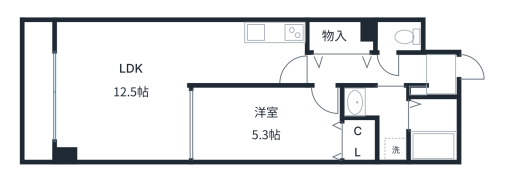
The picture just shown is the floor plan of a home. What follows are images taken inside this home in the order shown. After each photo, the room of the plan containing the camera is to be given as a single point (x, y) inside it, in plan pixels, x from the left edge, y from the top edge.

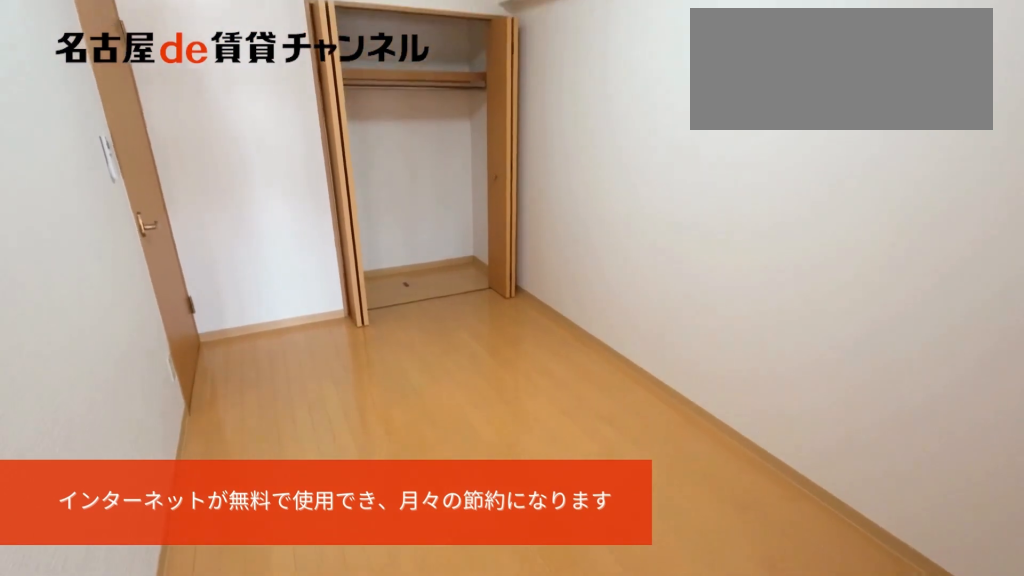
(266, 124)
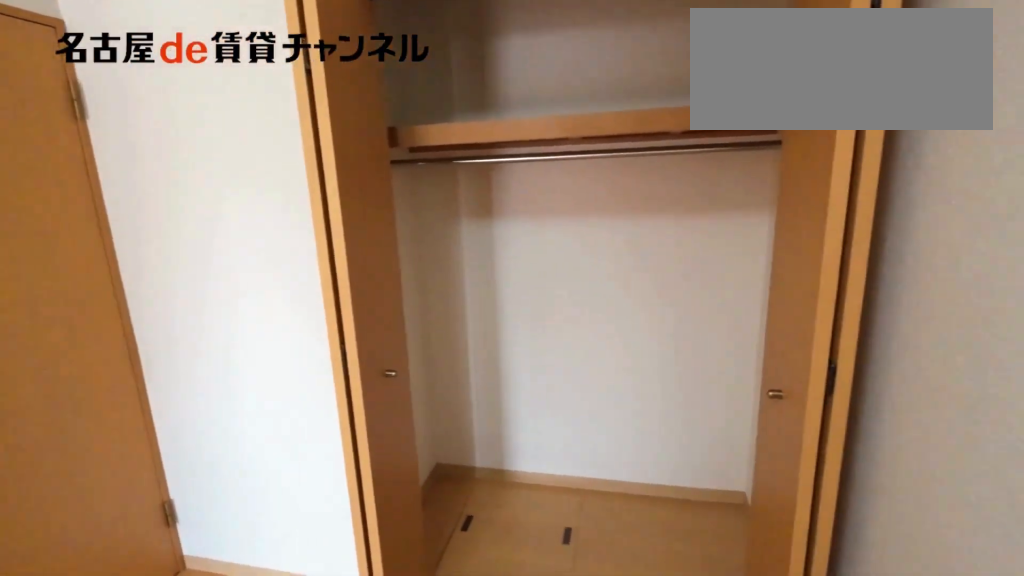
(266, 124)
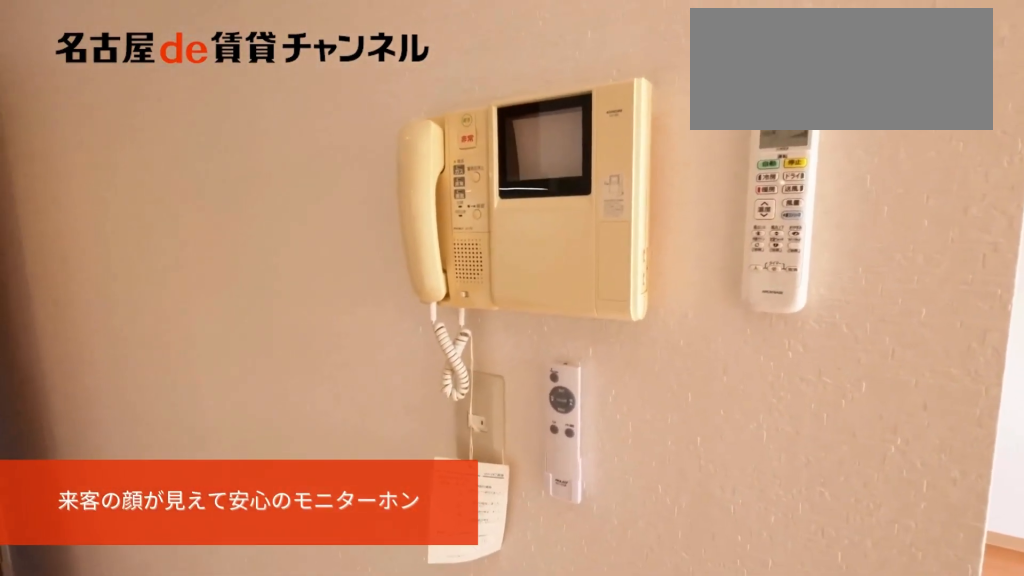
(246, 64)
